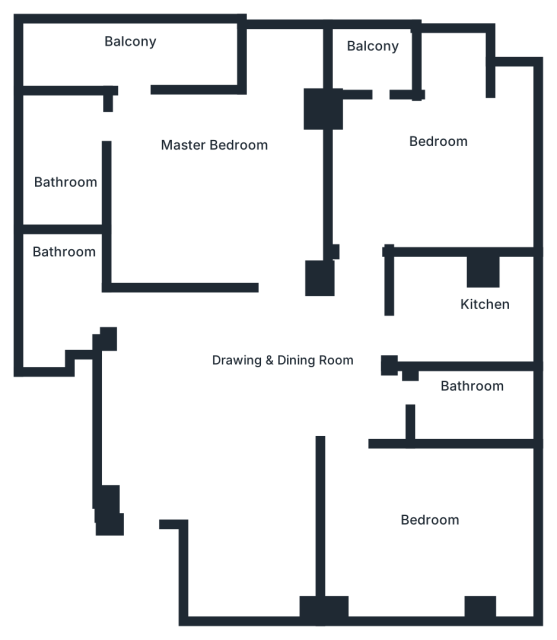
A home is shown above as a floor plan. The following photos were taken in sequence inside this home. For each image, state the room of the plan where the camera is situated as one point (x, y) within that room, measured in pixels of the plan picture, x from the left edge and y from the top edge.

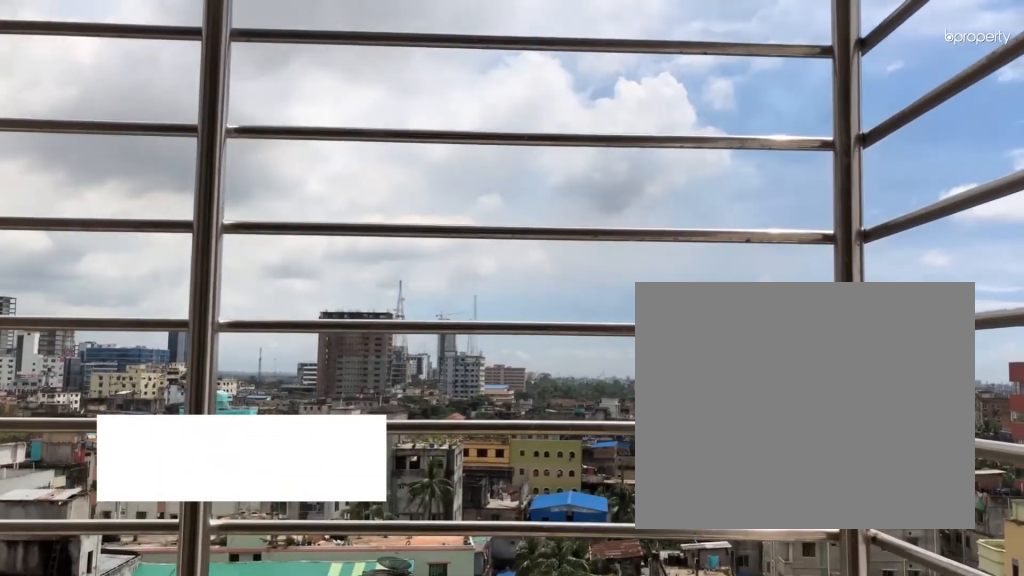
(378, 59)
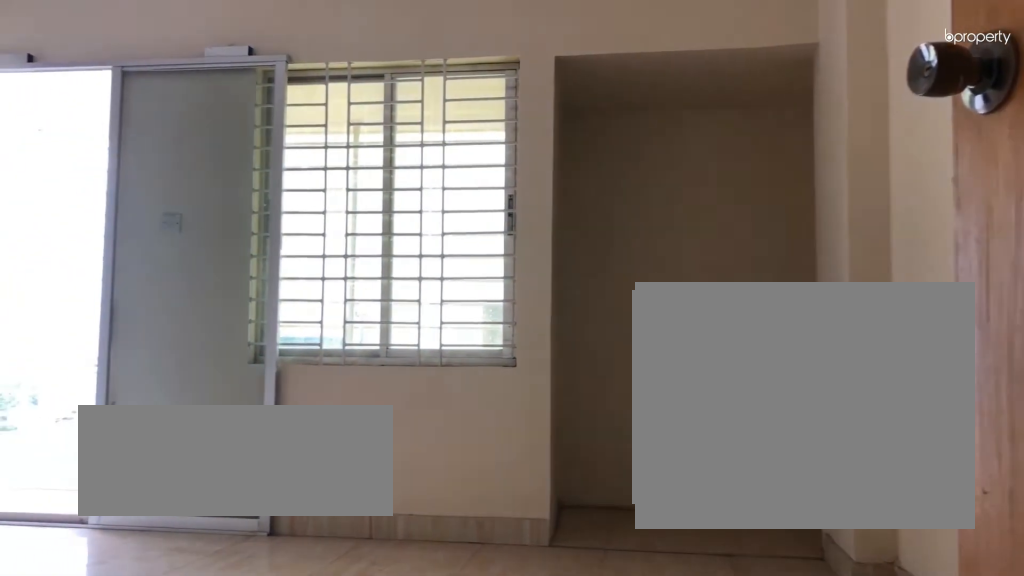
(221, 175)
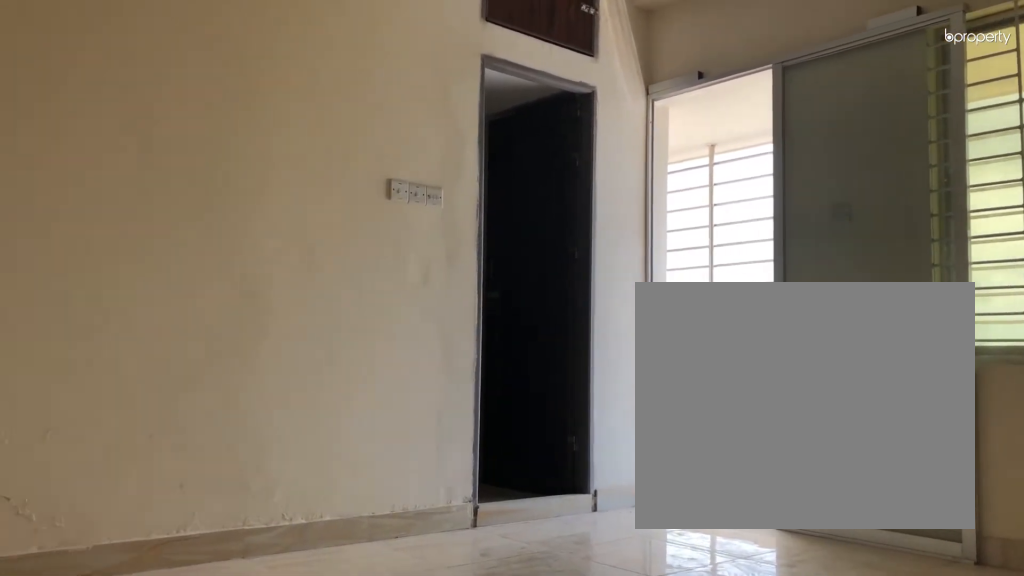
(221, 175)
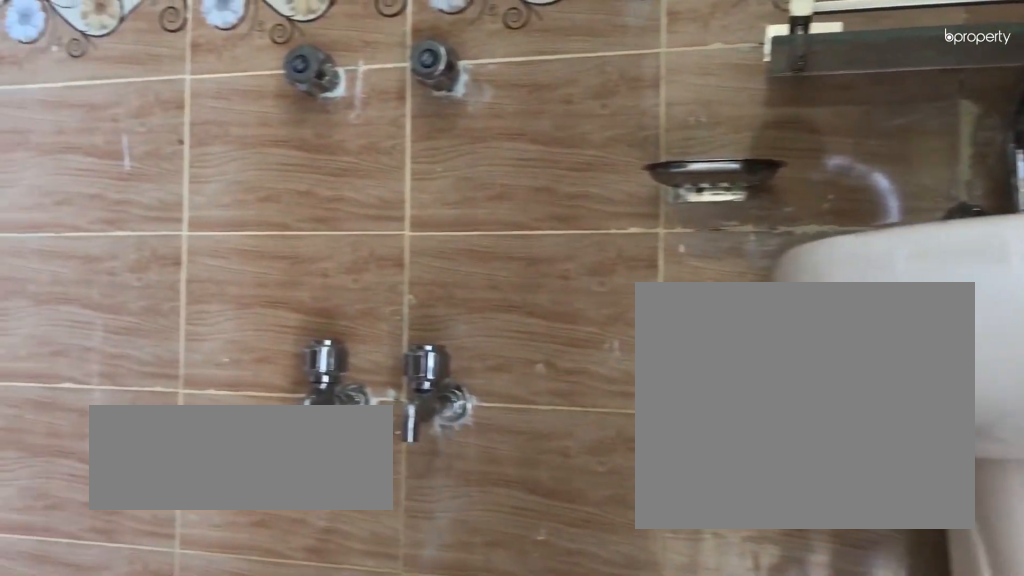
(75, 171)
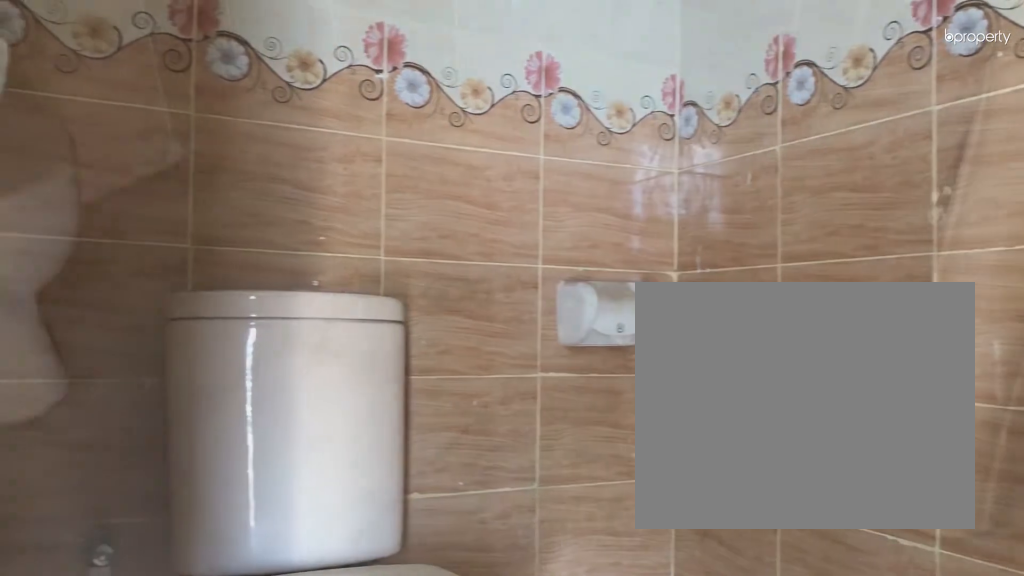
(75, 171)
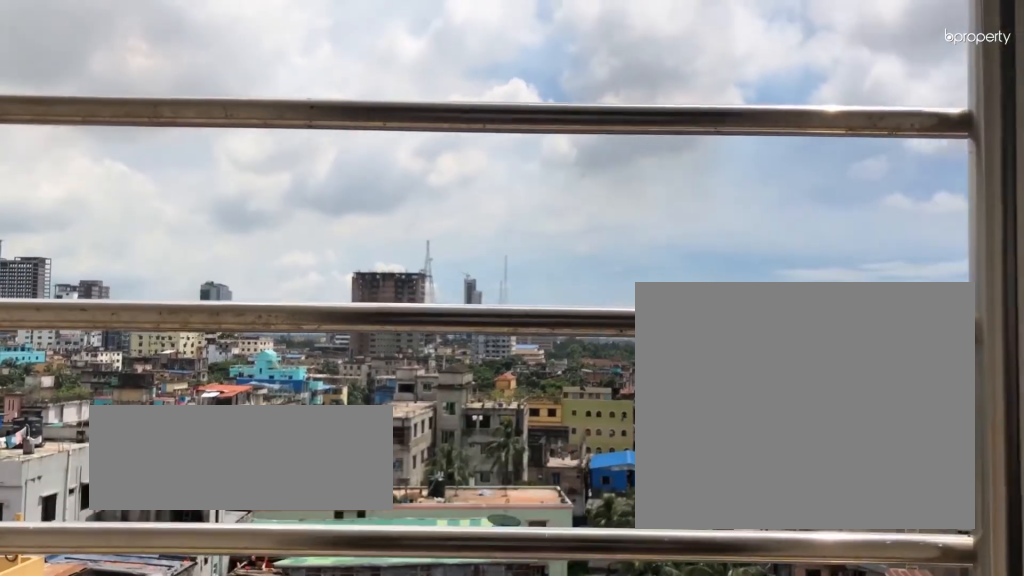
(118, 55)
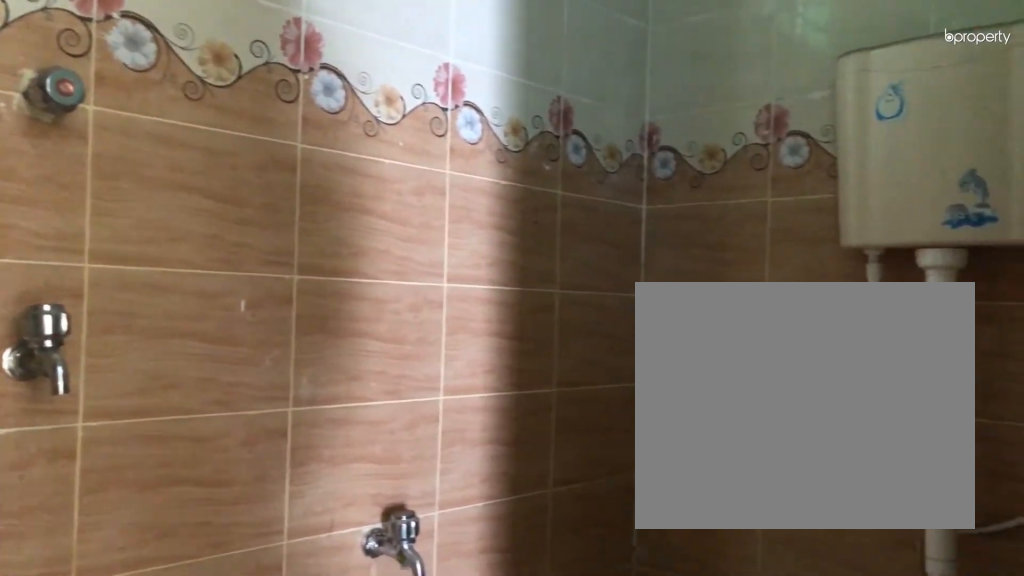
(57, 274)
